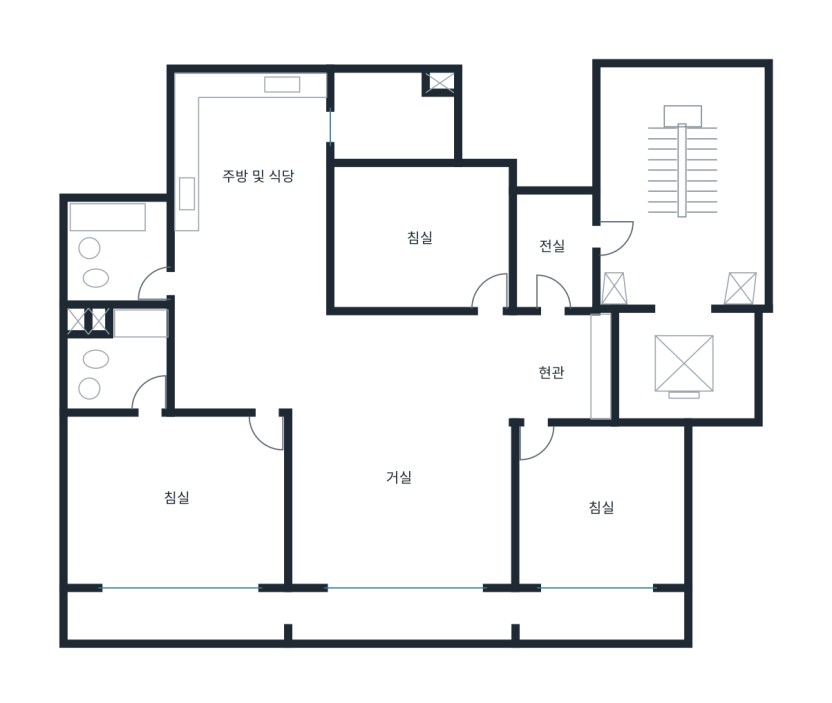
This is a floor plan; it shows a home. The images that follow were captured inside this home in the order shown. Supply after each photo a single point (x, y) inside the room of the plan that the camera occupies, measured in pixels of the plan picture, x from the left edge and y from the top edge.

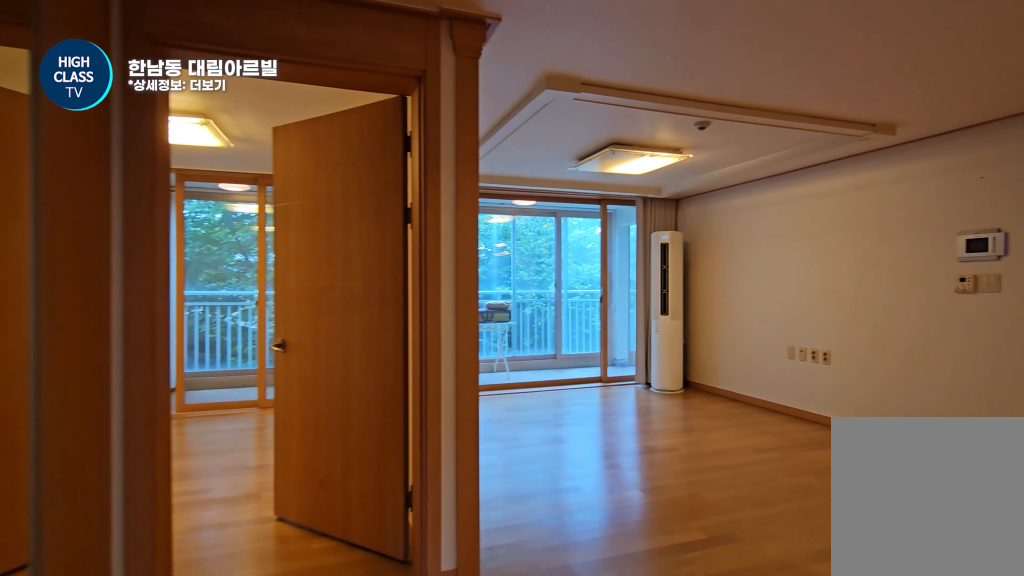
(561, 366)
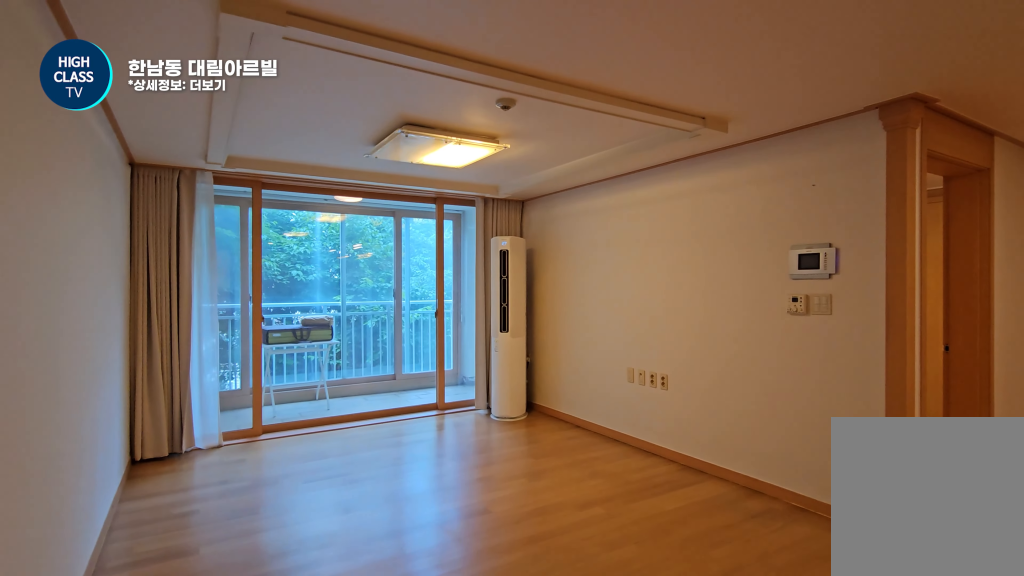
(400, 448)
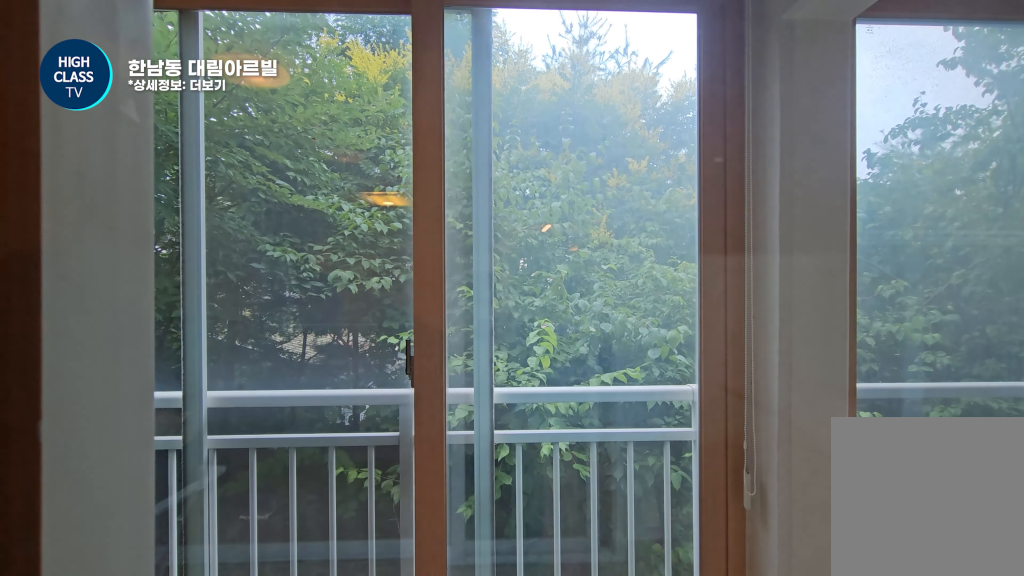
(400, 448)
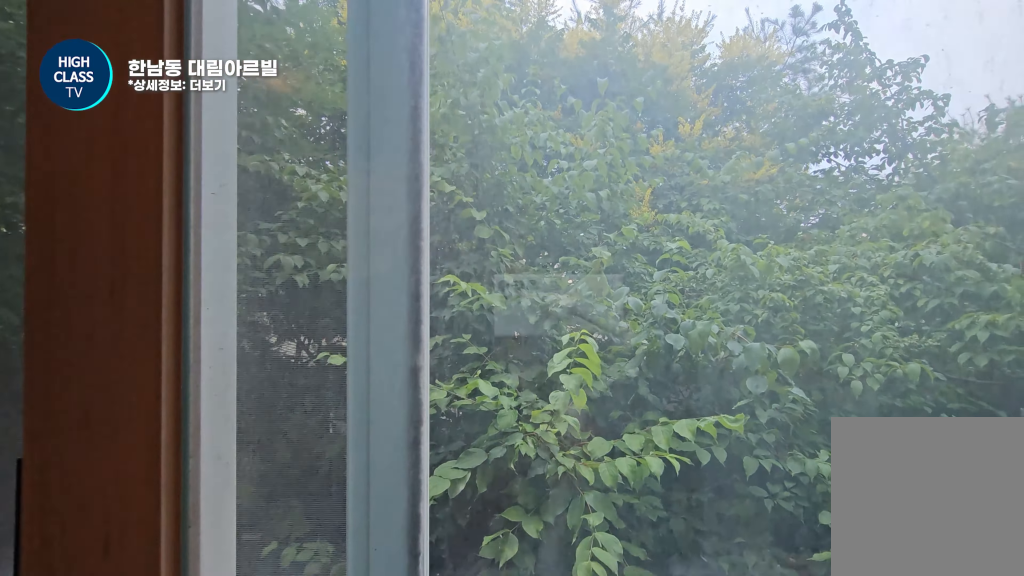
(377, 610)
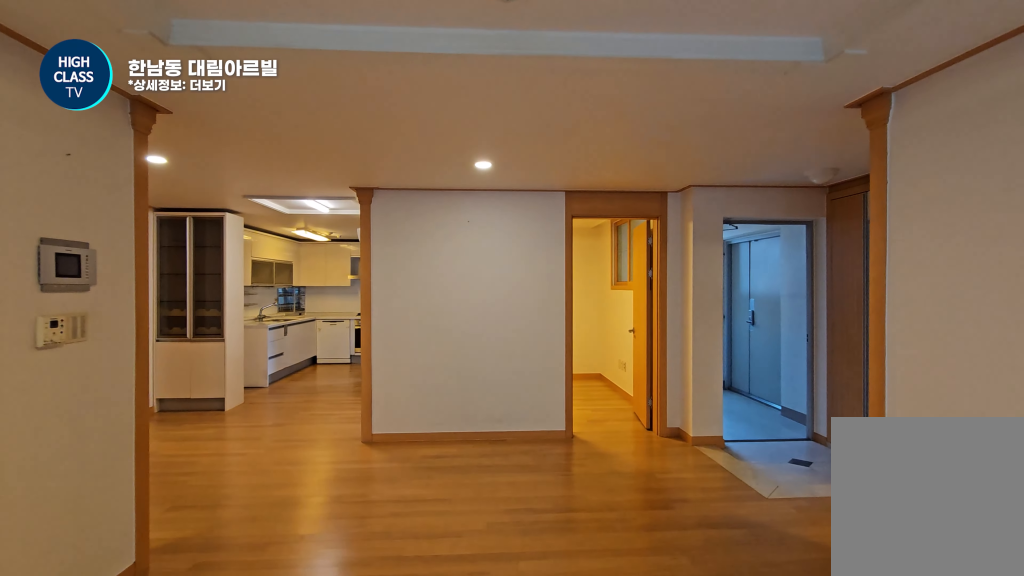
(399, 448)
